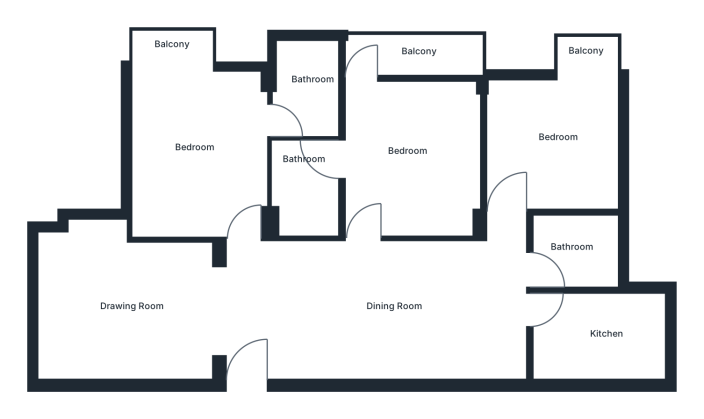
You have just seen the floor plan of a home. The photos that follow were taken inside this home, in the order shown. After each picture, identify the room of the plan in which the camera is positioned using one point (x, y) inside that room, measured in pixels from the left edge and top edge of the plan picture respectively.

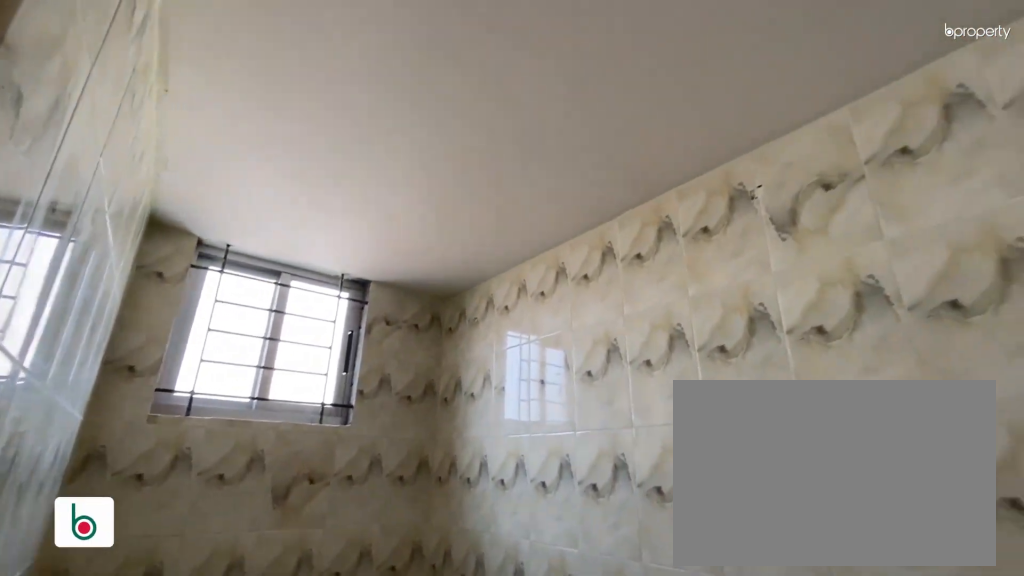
(305, 91)
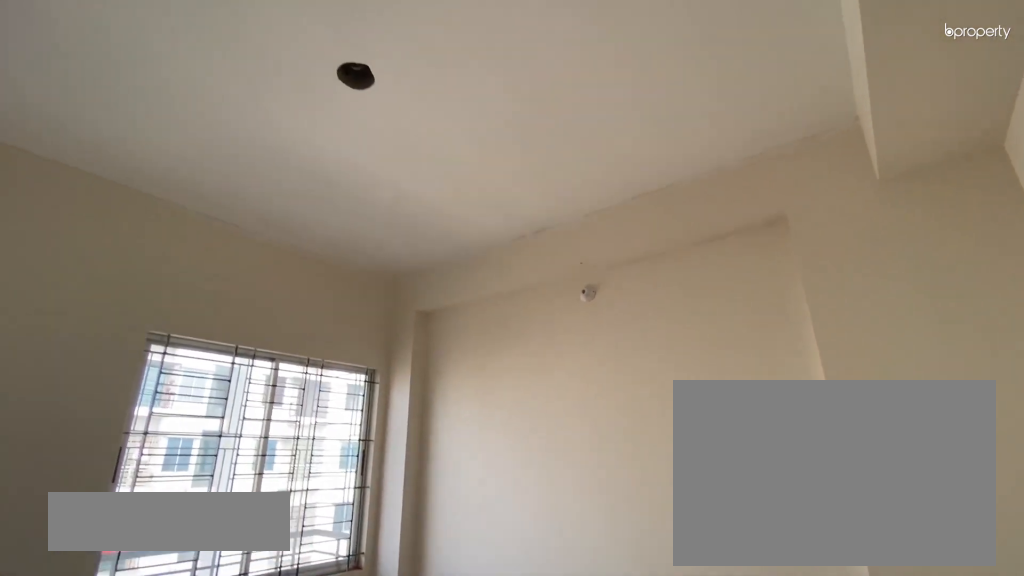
(402, 164)
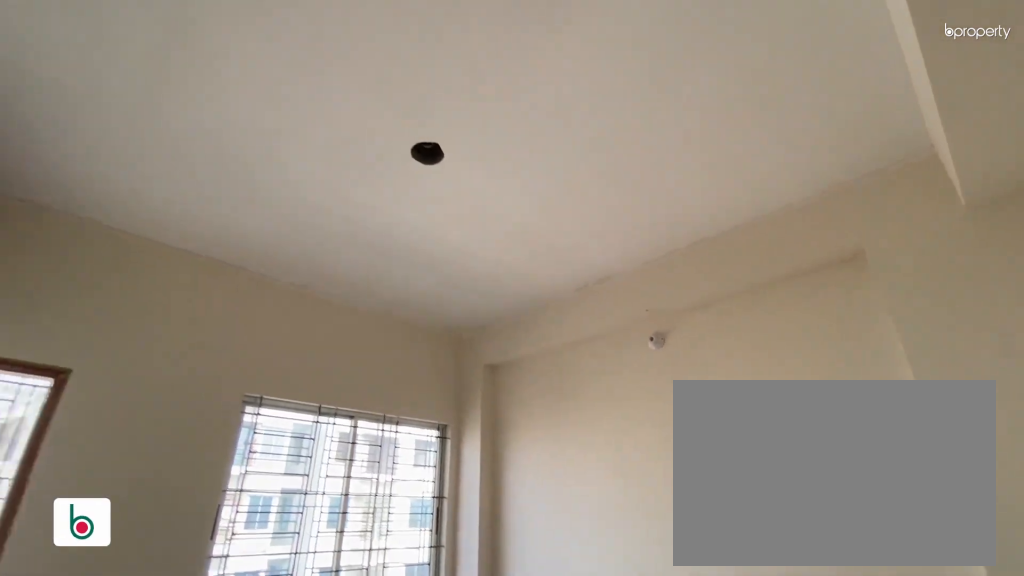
(402, 164)
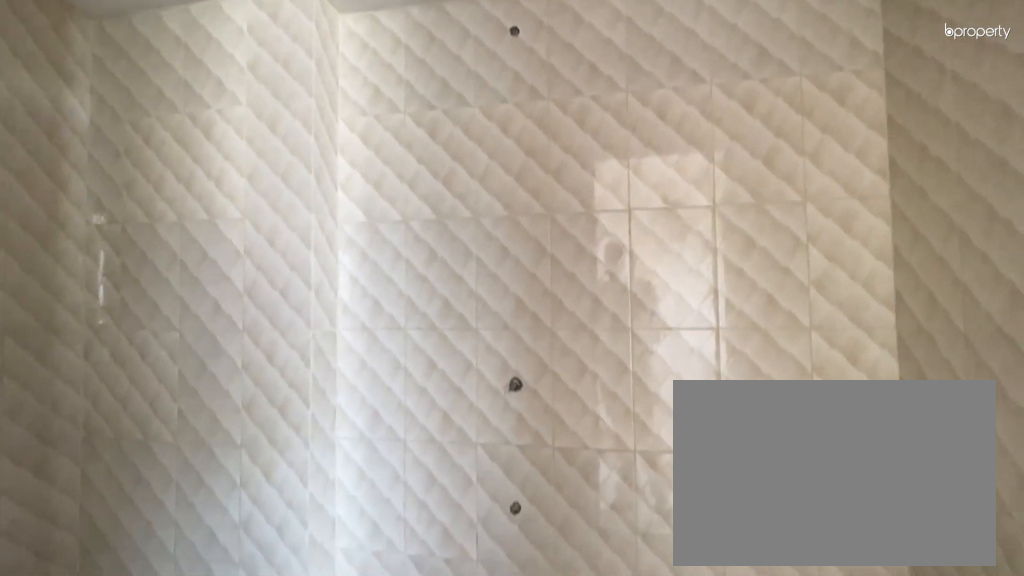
(305, 187)
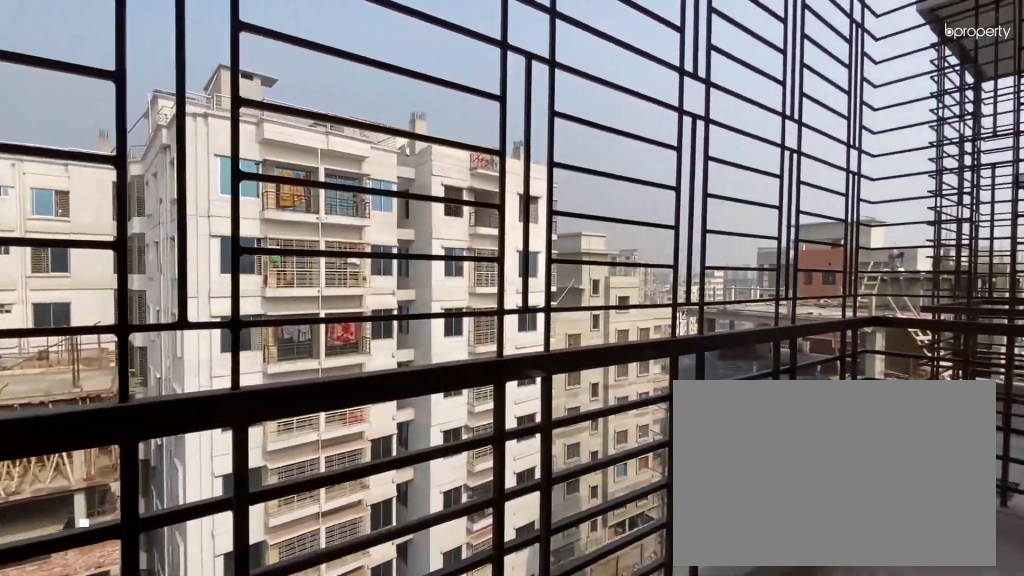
(407, 54)
